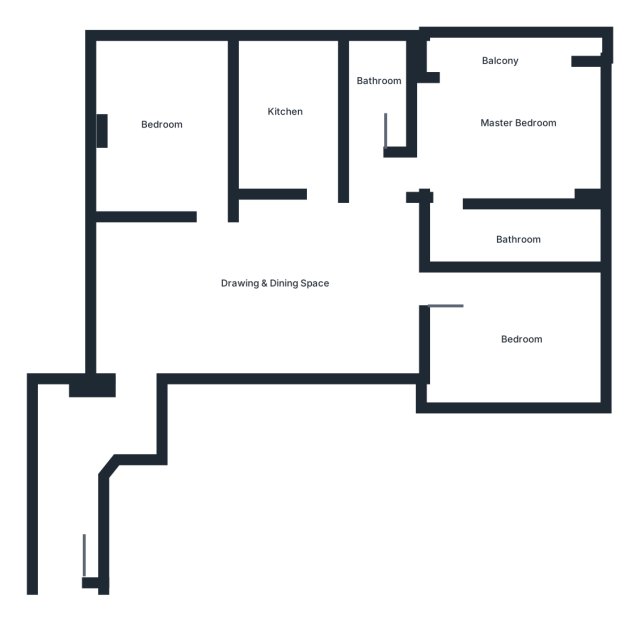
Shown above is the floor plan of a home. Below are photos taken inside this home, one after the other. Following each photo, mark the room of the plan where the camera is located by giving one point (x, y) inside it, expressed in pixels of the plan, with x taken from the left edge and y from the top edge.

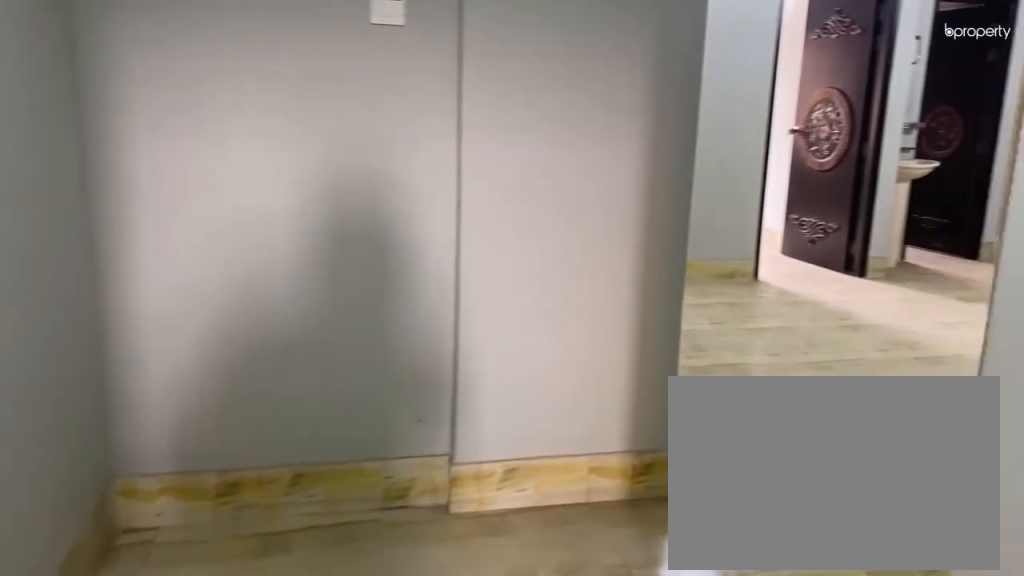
(65, 519)
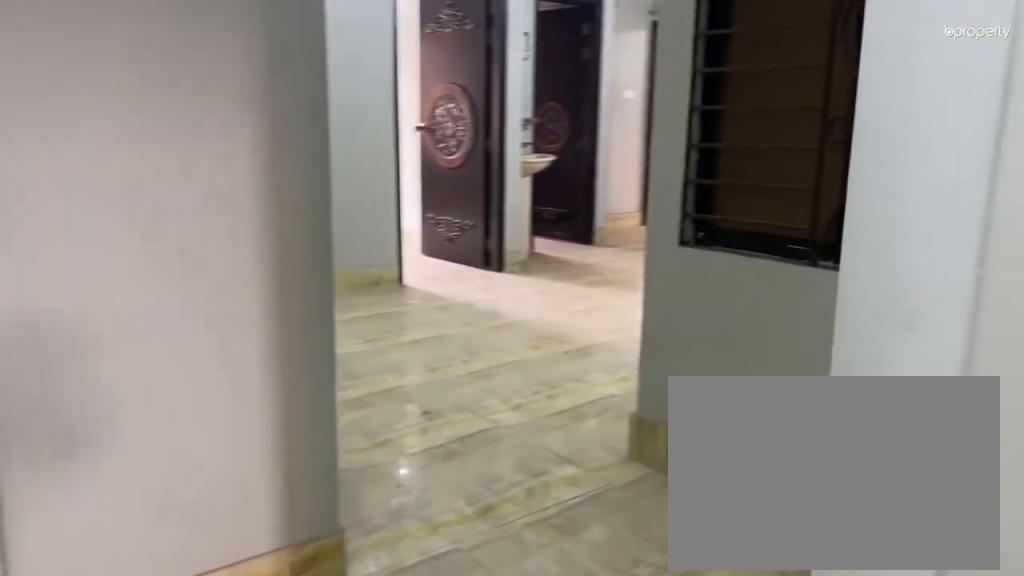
(65, 519)
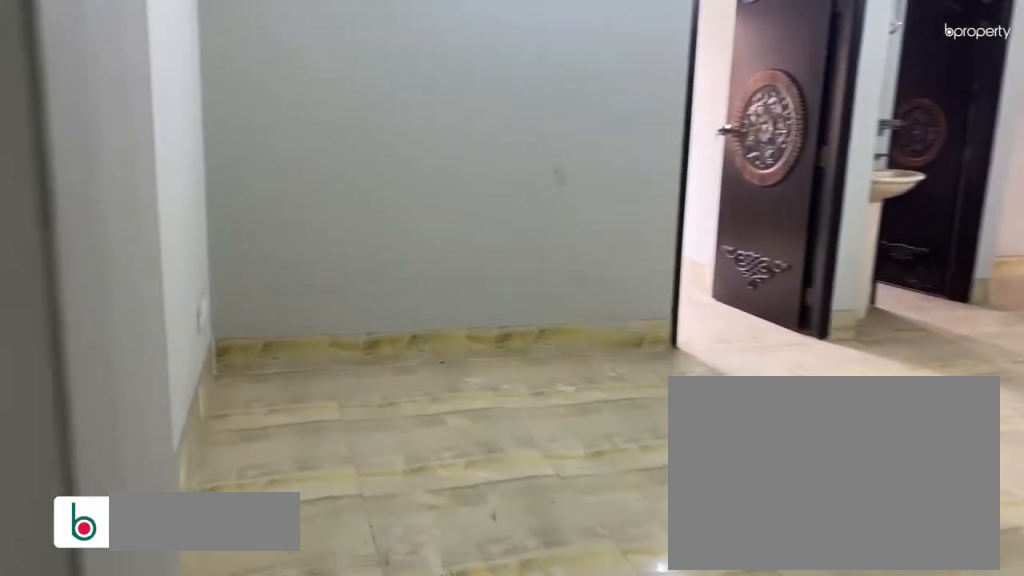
(163, 344)
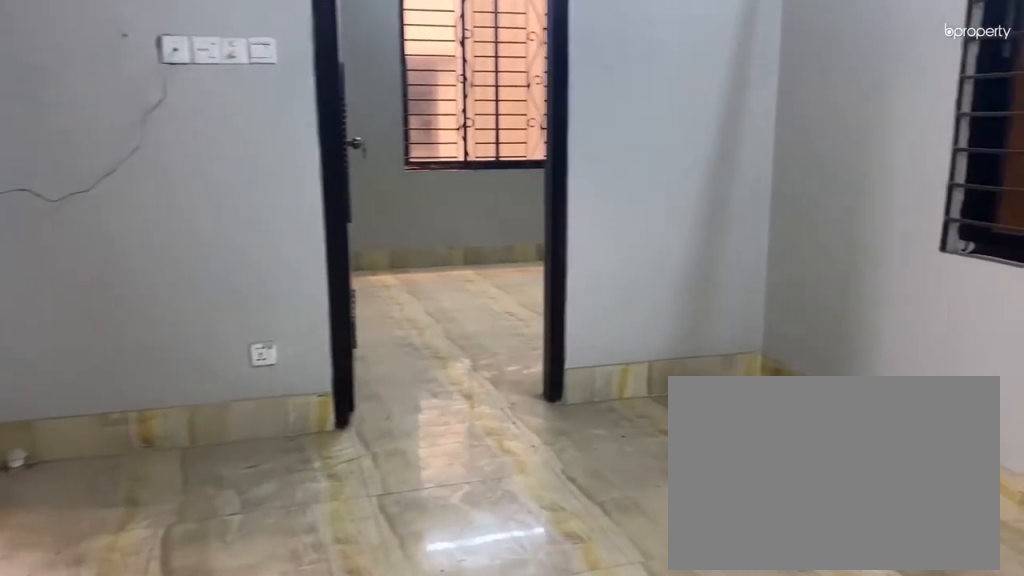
(270, 263)
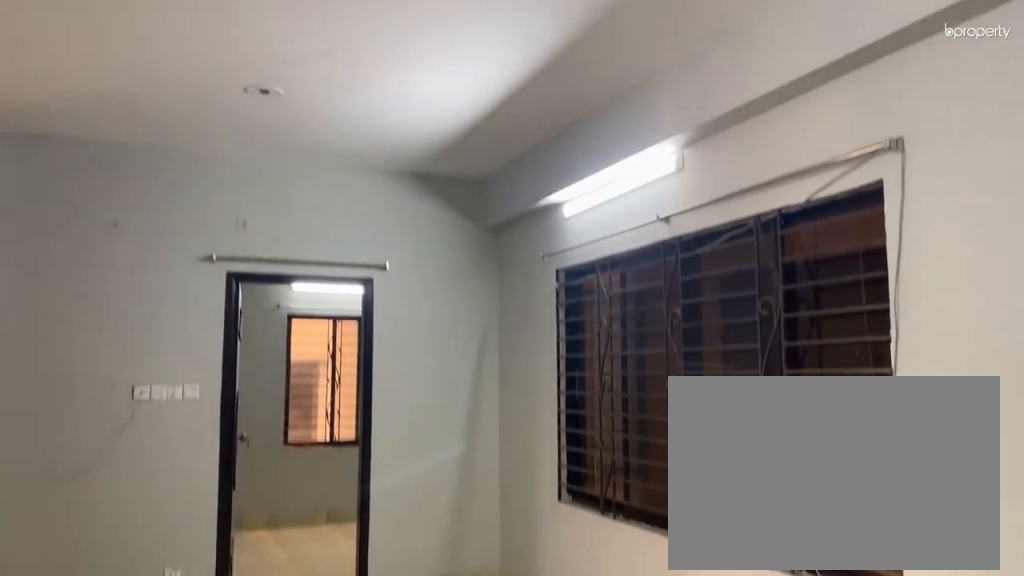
(271, 262)
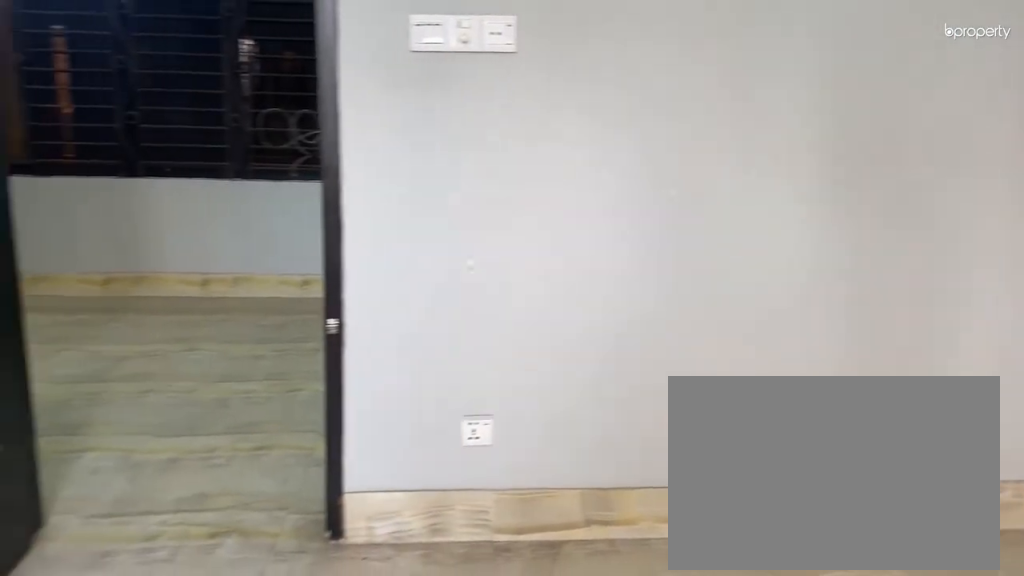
(154, 146)
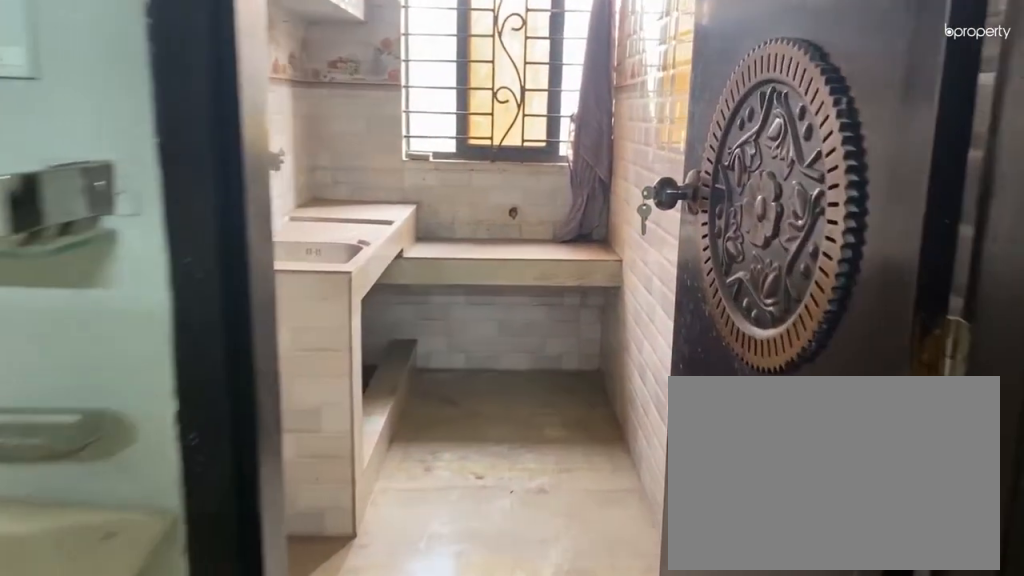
(311, 195)
